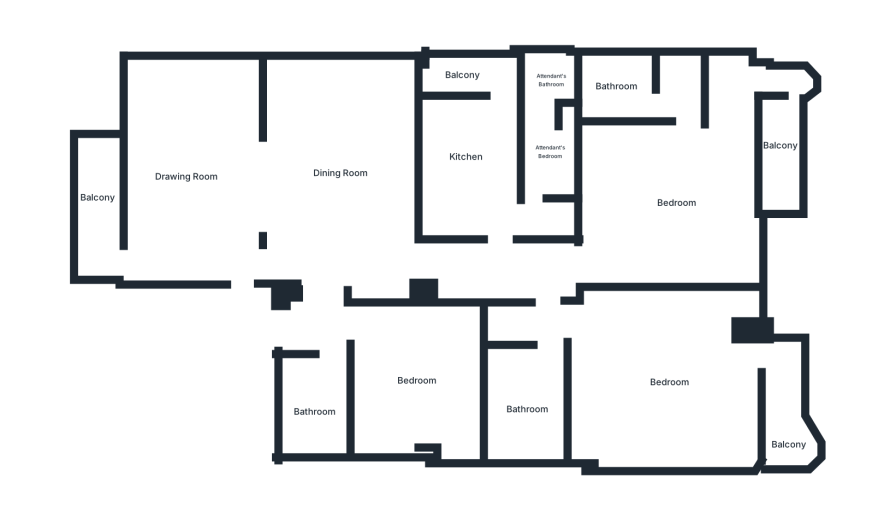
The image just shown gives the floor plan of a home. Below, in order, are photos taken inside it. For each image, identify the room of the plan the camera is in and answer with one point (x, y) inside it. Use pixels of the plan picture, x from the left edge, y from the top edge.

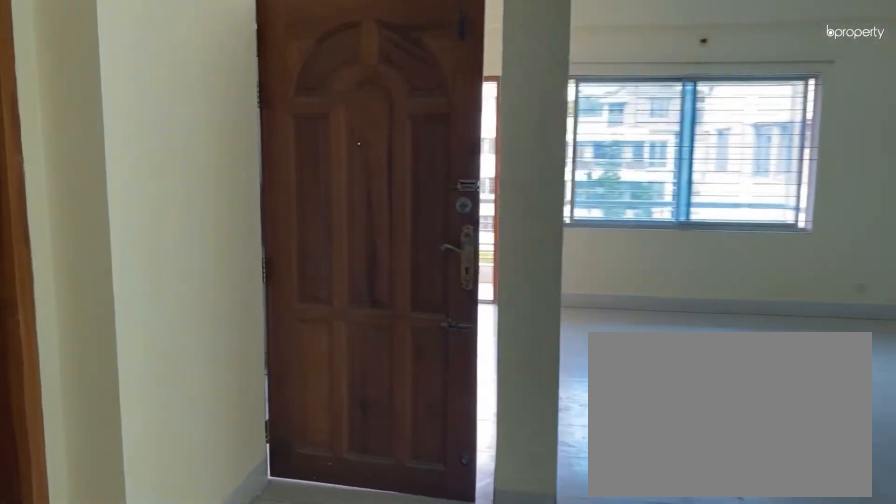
(343, 172)
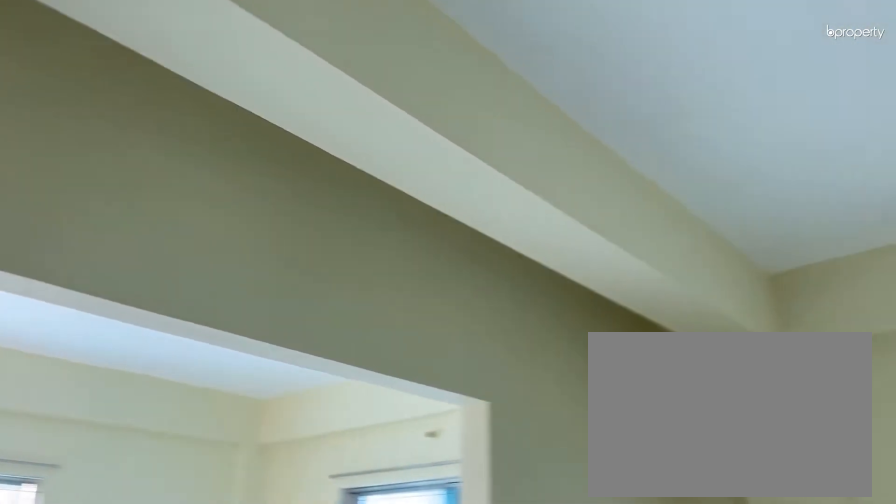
(343, 172)
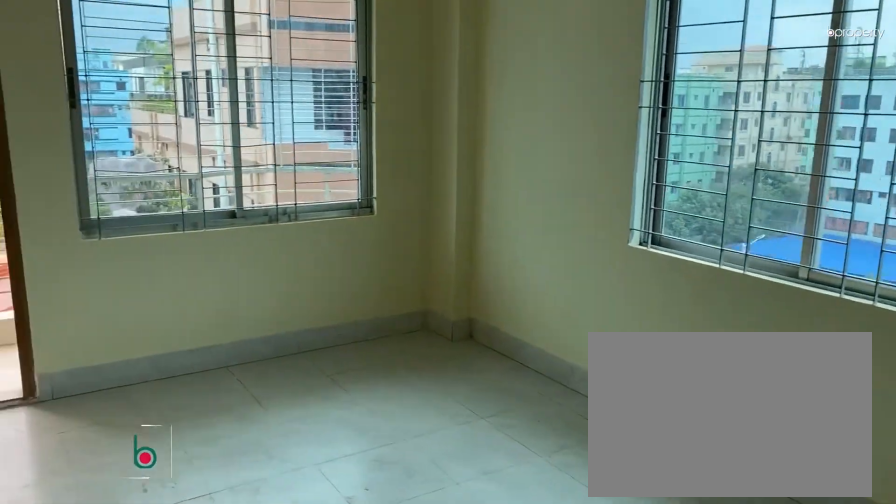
(663, 383)
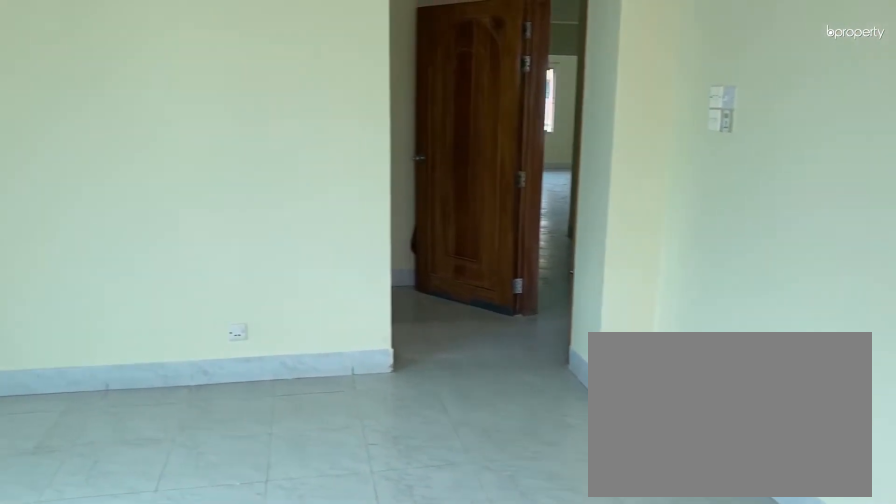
(663, 383)
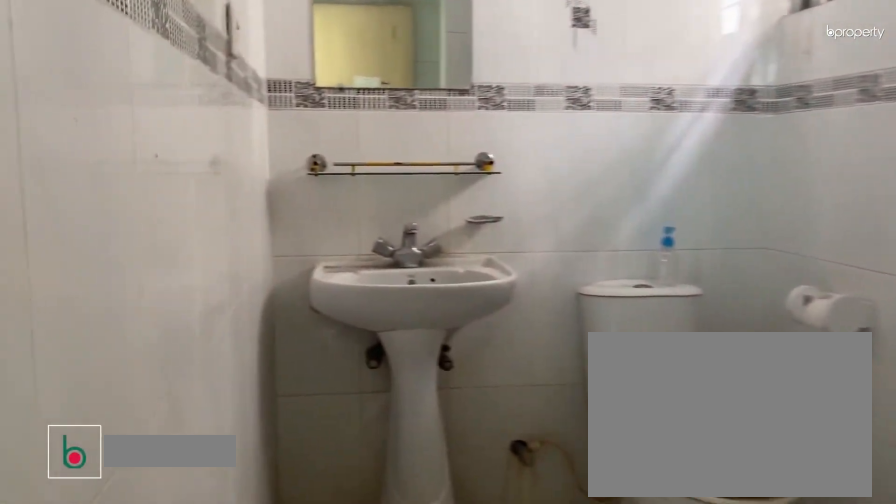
(617, 88)
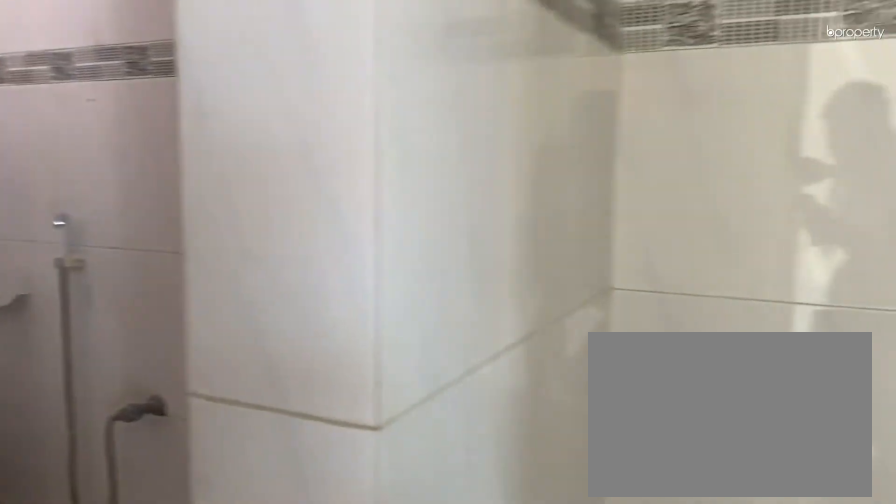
(617, 88)
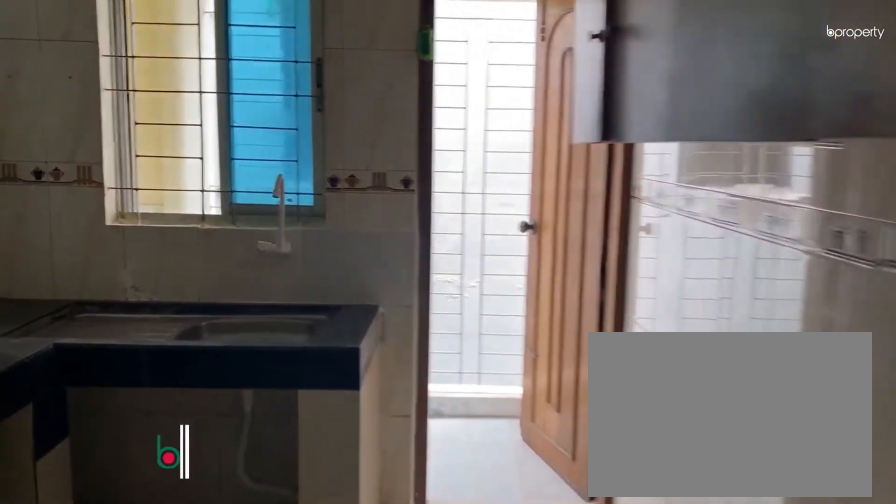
(464, 160)
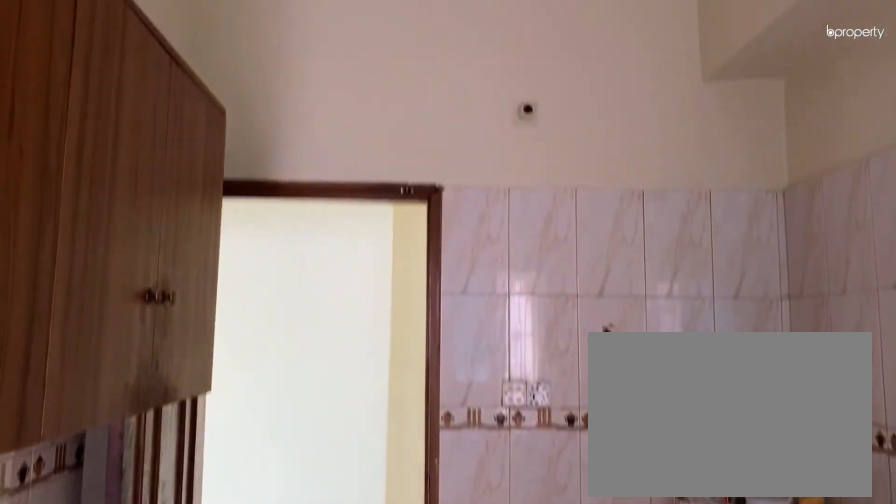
(464, 160)
